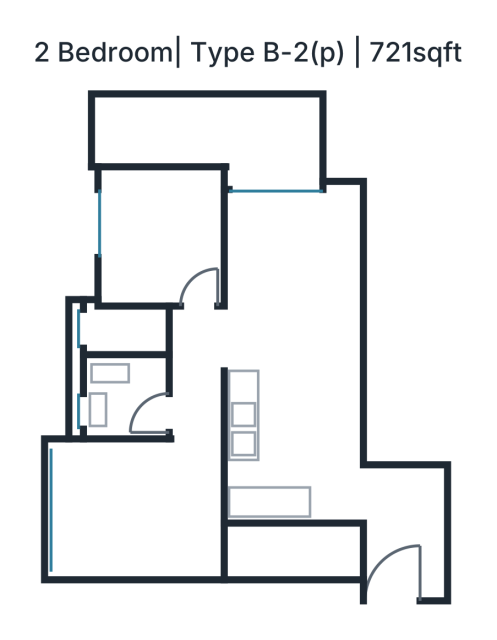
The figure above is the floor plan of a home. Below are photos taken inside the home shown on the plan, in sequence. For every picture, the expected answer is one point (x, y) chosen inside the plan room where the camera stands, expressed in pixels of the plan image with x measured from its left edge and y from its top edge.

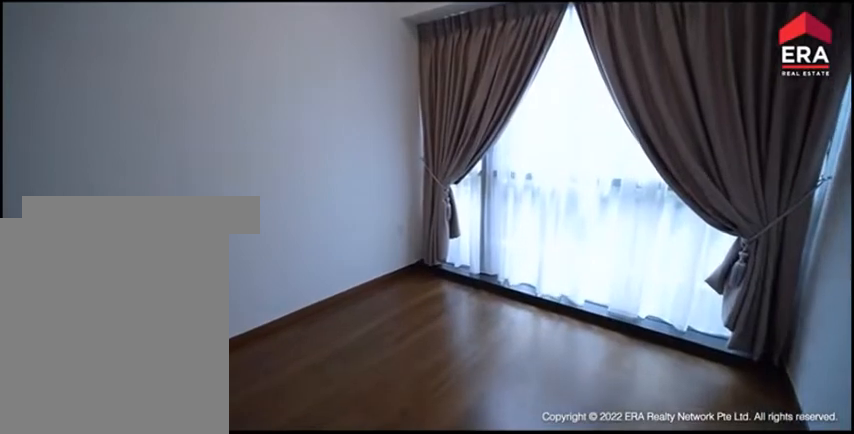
(134, 512)
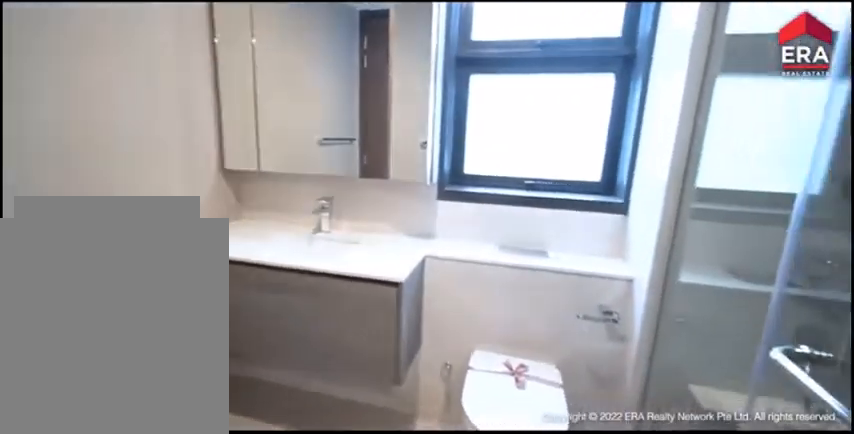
(117, 376)
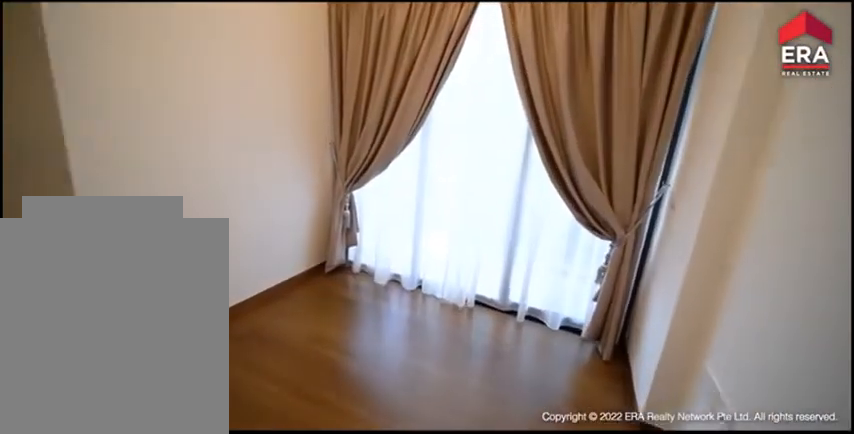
(159, 241)
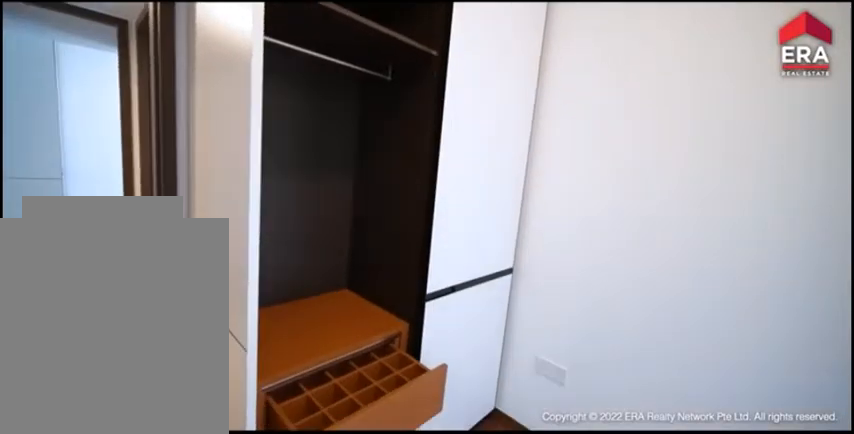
(159, 240)
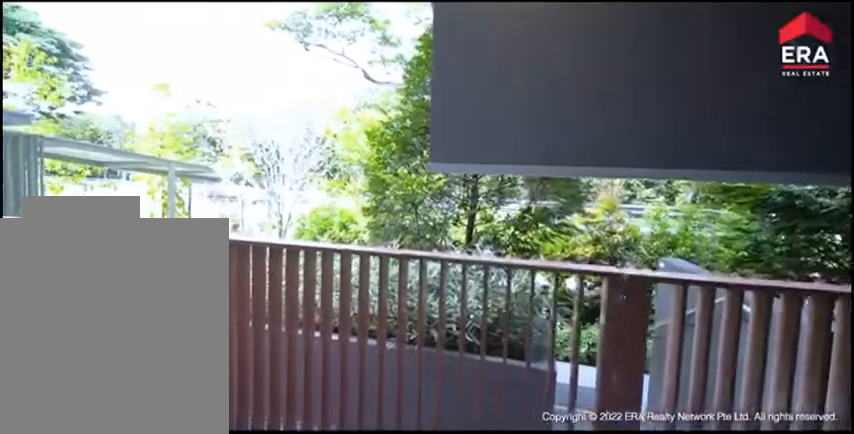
(212, 138)
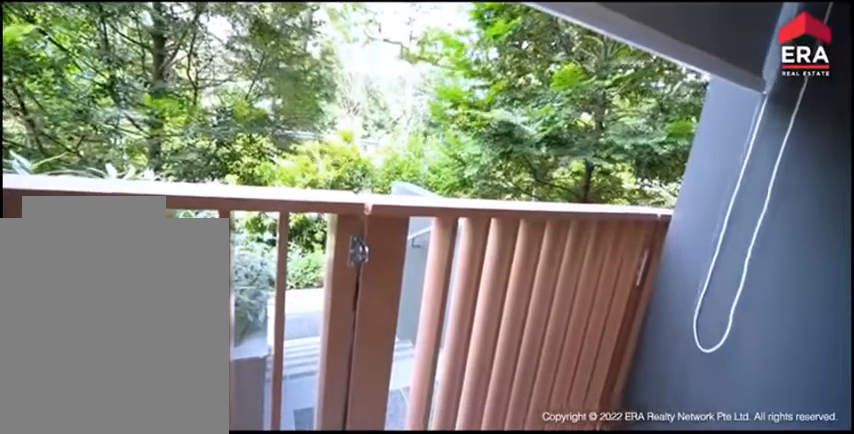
(213, 138)
